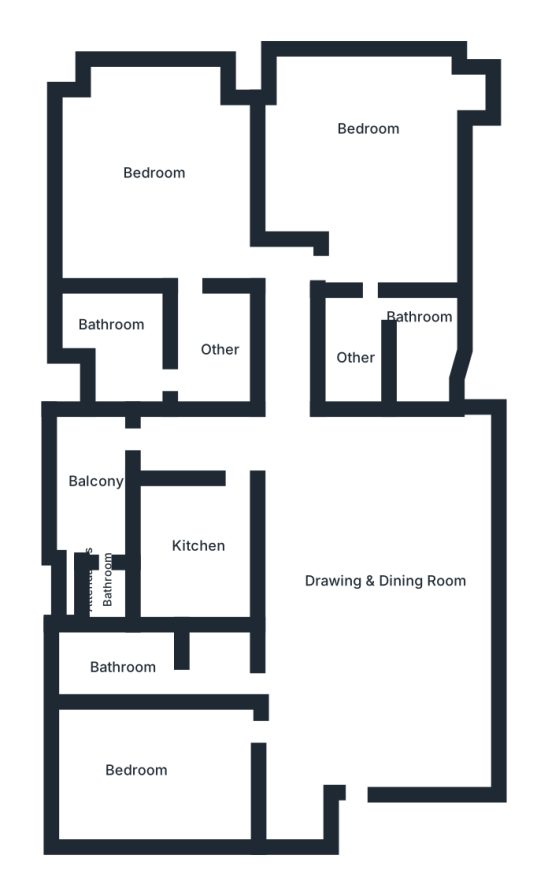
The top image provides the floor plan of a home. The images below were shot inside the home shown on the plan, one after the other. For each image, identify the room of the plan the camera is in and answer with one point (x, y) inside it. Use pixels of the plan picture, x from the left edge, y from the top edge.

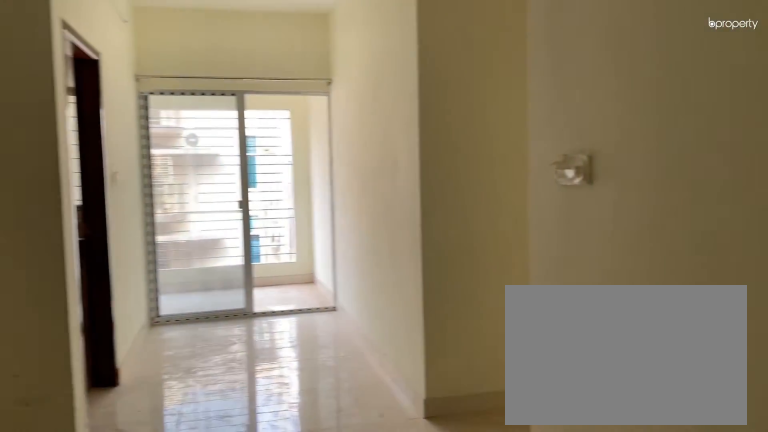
(378, 584)
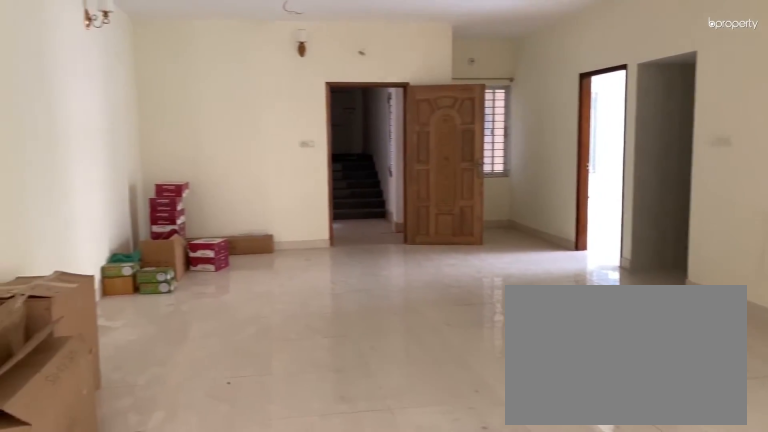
(378, 584)
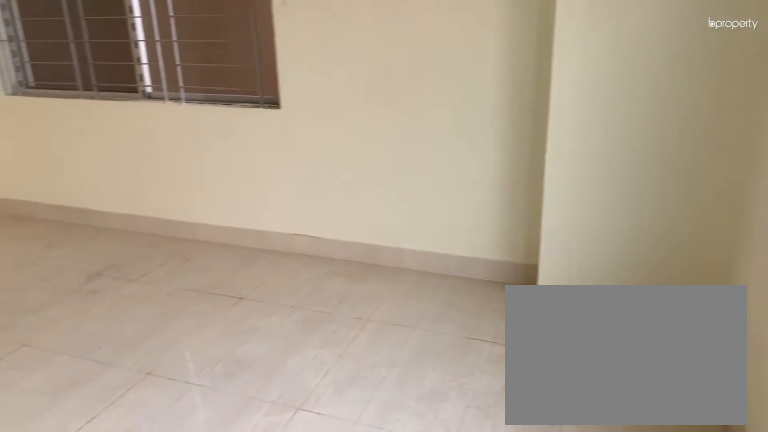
(160, 765)
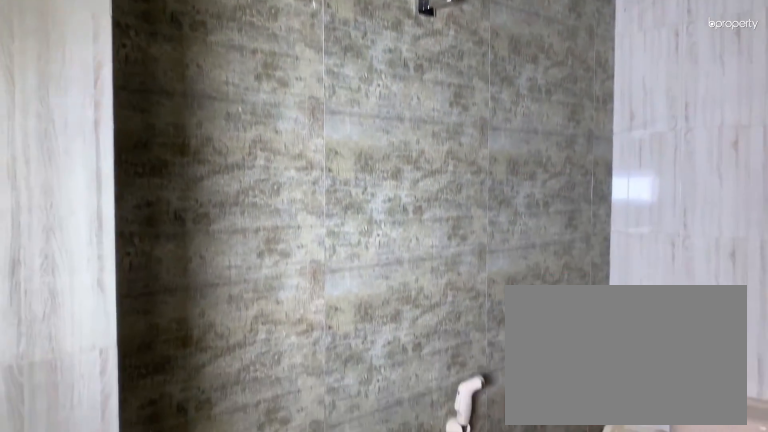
(128, 670)
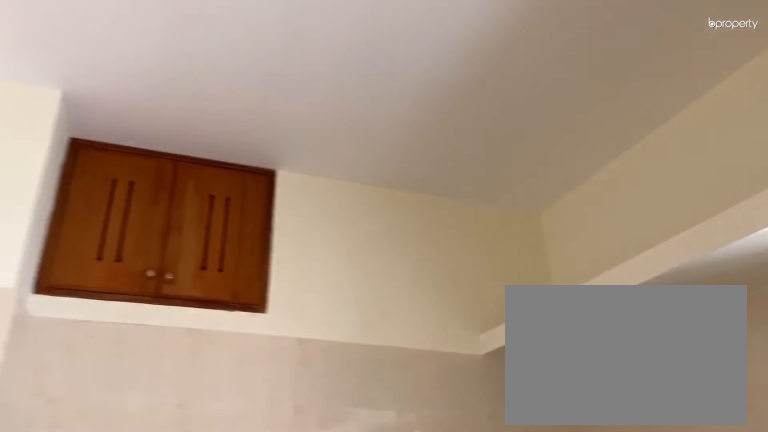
(202, 547)
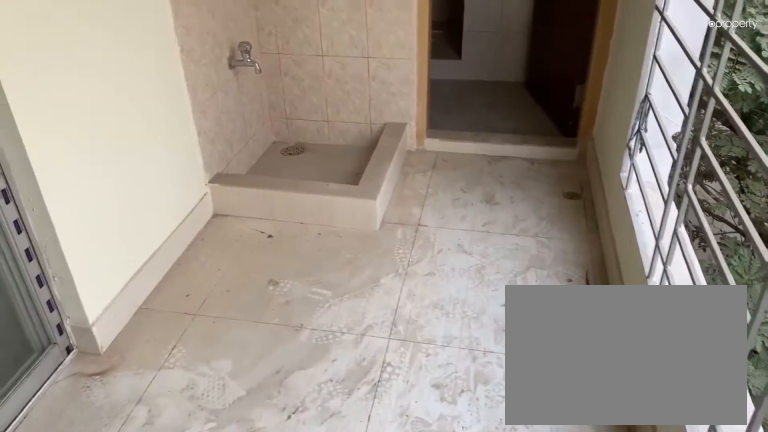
(91, 483)
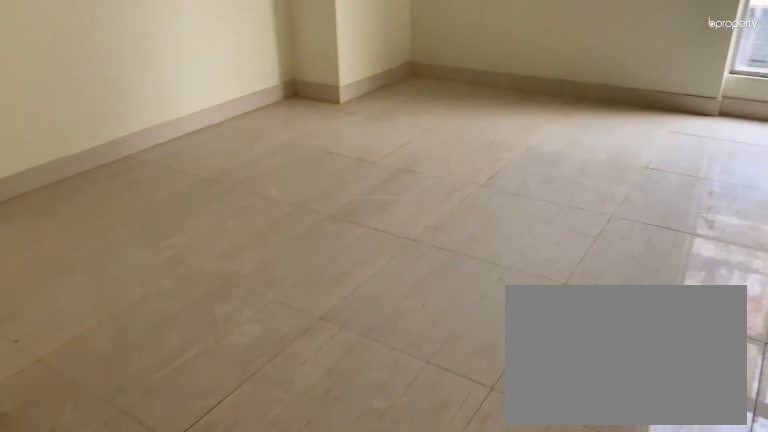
(371, 170)
